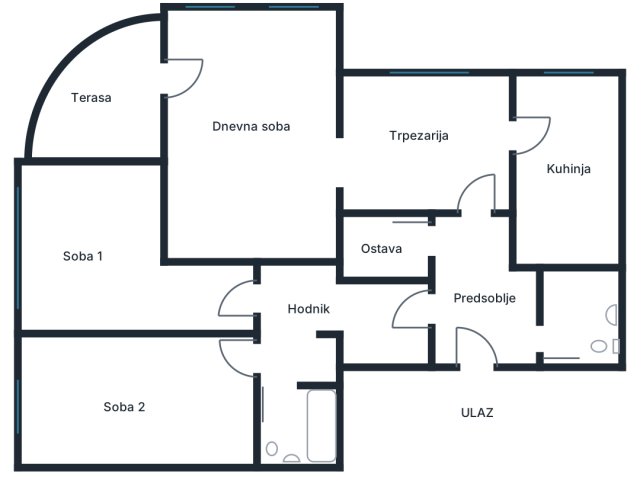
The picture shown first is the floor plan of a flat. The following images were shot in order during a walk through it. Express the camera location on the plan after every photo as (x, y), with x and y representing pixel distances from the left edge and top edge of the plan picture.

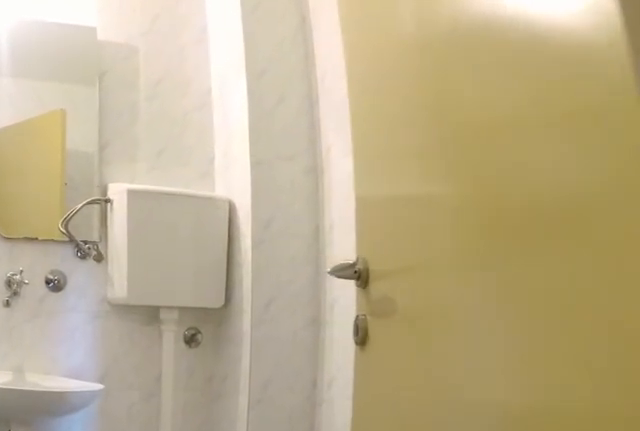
(521, 310)
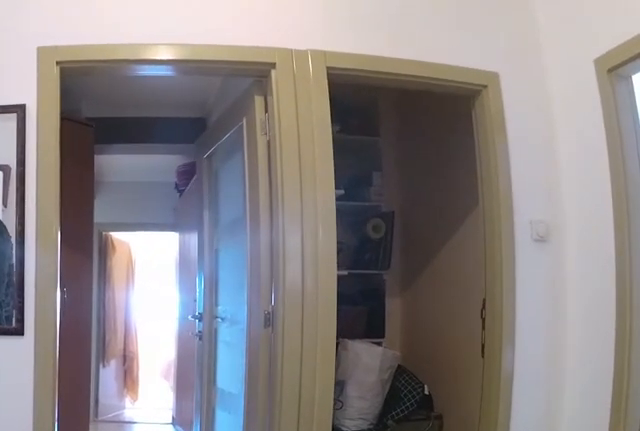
(527, 311)
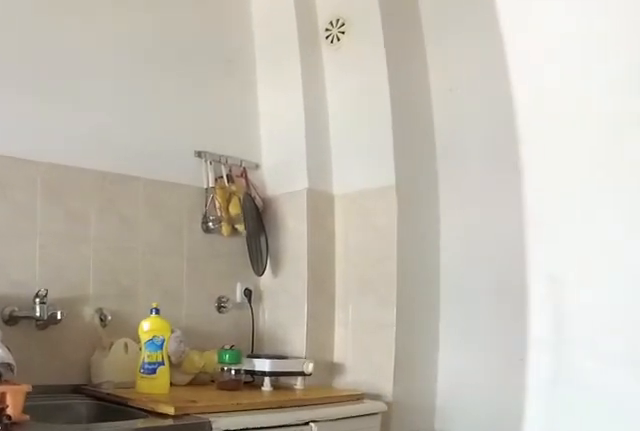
(536, 153)
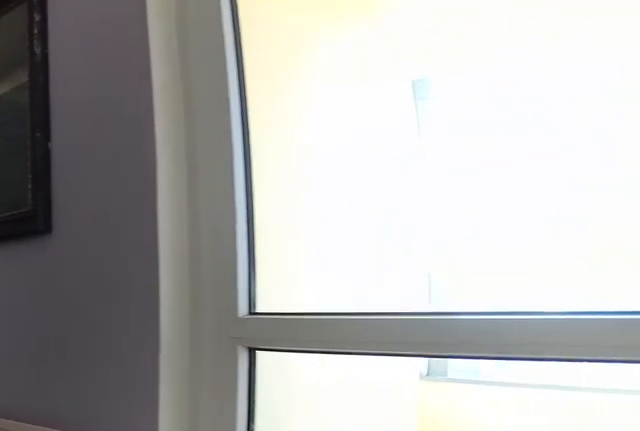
(218, 83)
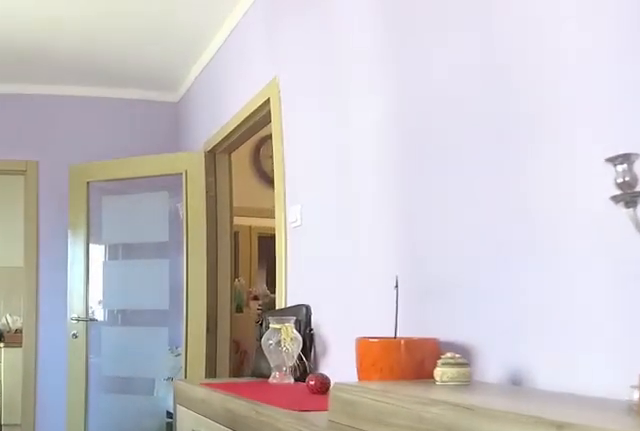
(346, 166)
